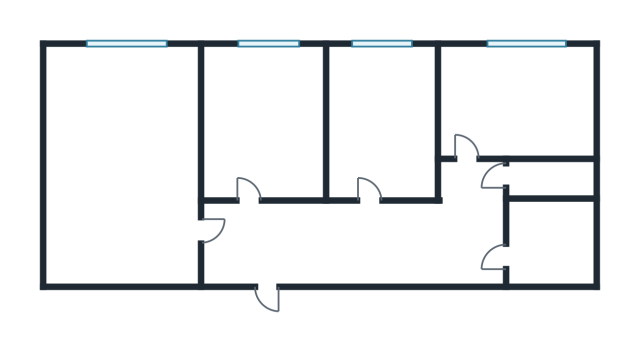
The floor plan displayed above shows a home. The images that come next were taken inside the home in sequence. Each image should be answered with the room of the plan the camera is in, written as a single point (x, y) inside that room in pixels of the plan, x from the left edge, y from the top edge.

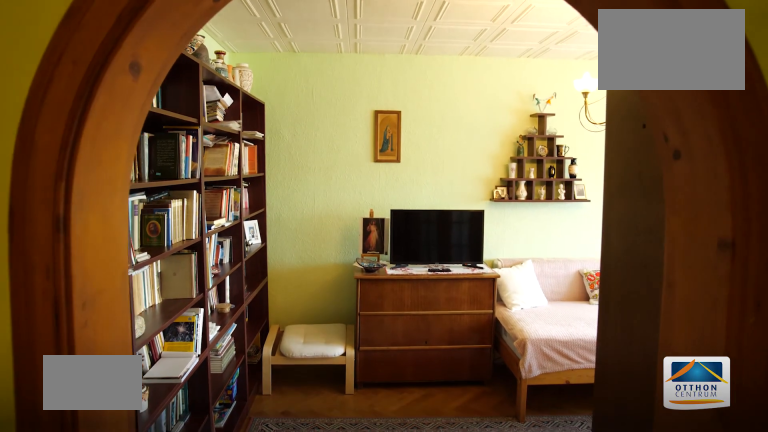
(118, 179)
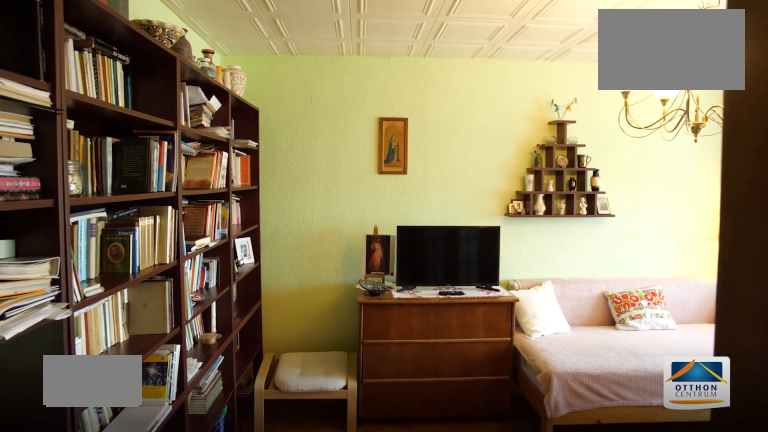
(117, 186)
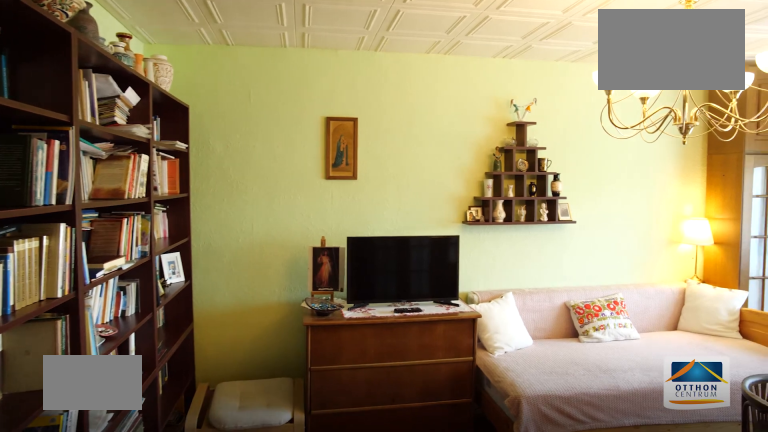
(116, 193)
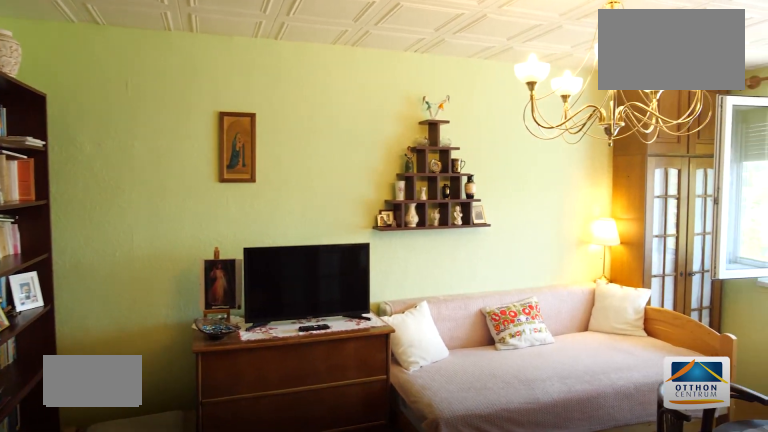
(116, 200)
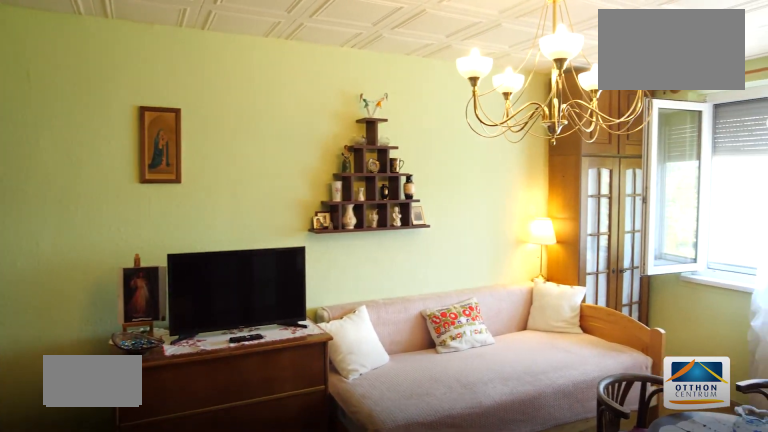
(115, 204)
